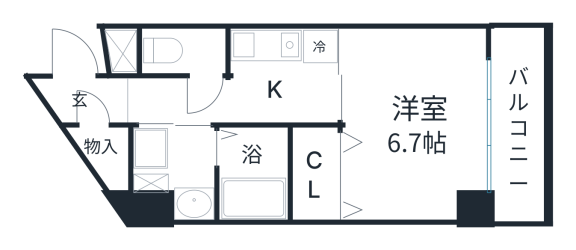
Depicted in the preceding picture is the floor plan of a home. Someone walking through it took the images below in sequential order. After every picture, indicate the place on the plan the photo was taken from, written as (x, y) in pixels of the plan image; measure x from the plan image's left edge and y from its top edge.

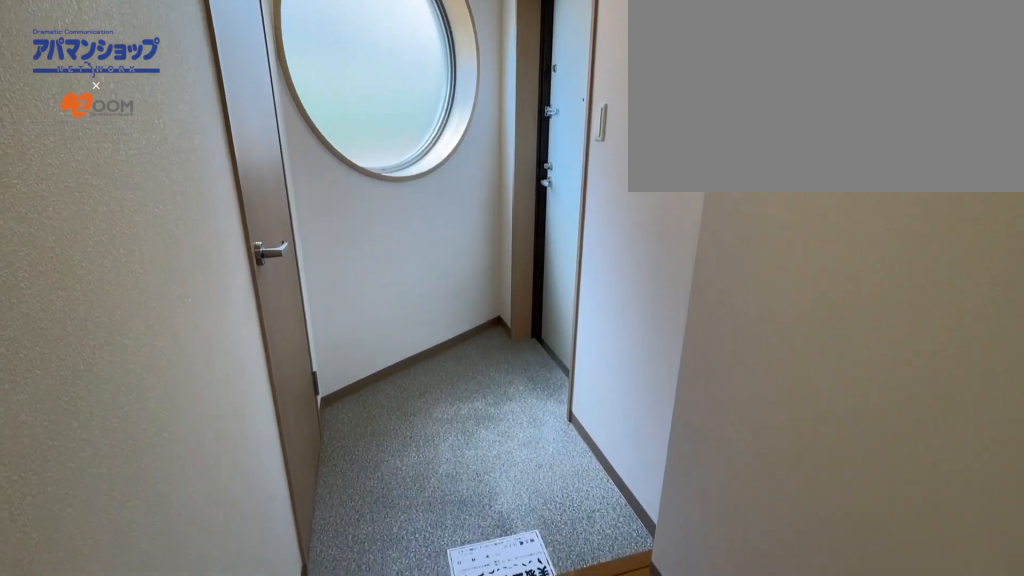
(133, 98)
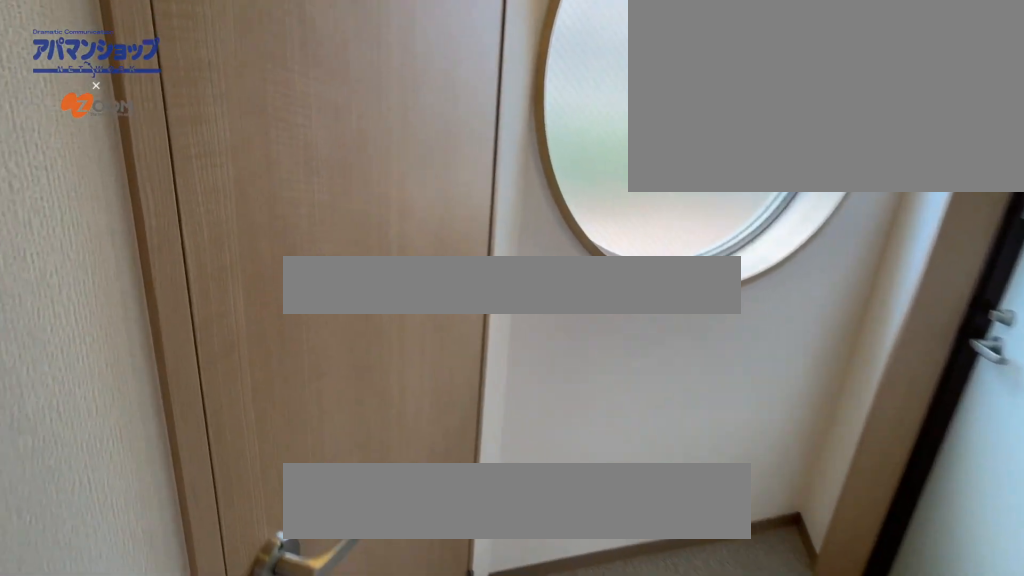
(133, 98)
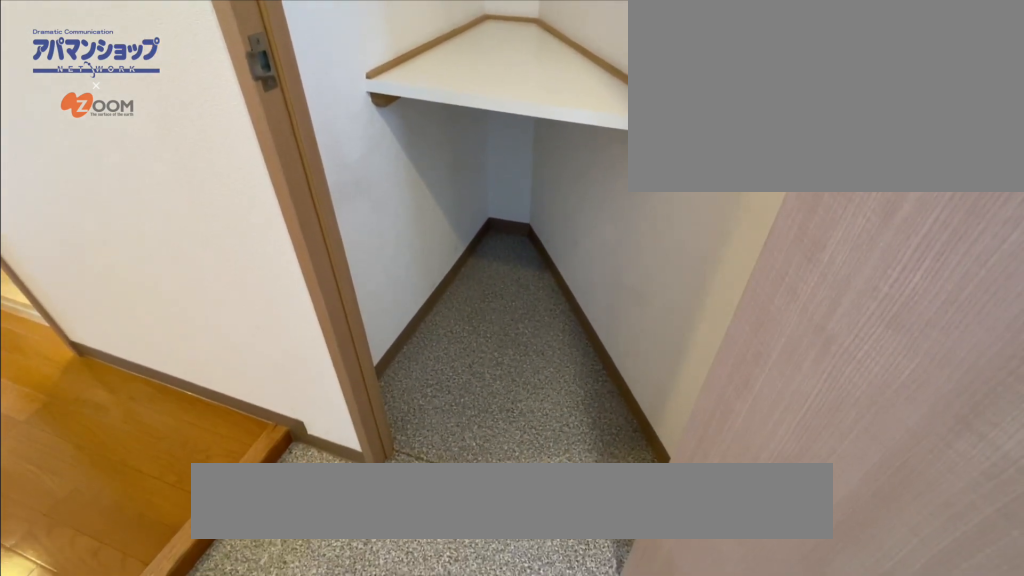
(90, 79)
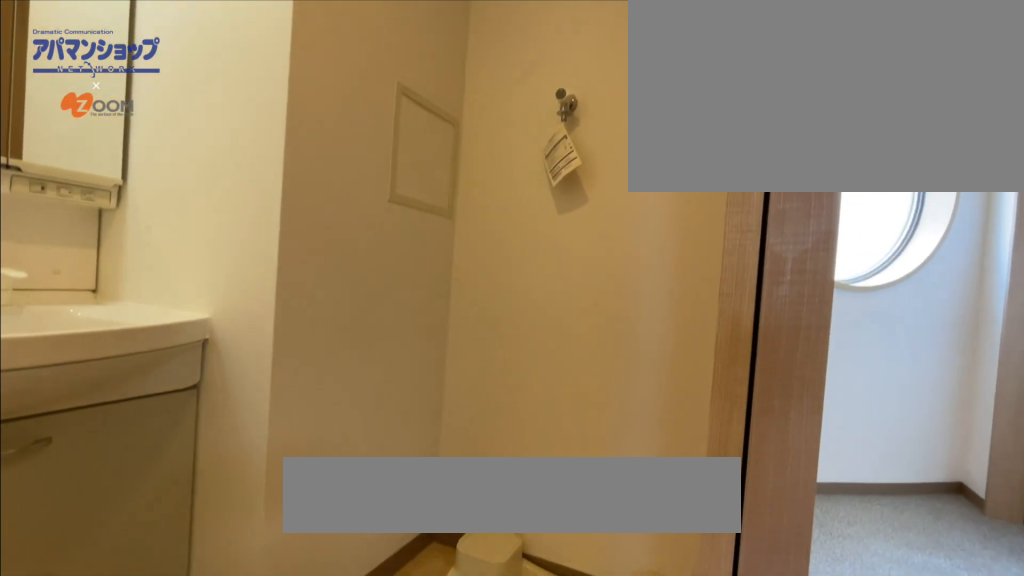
(192, 100)
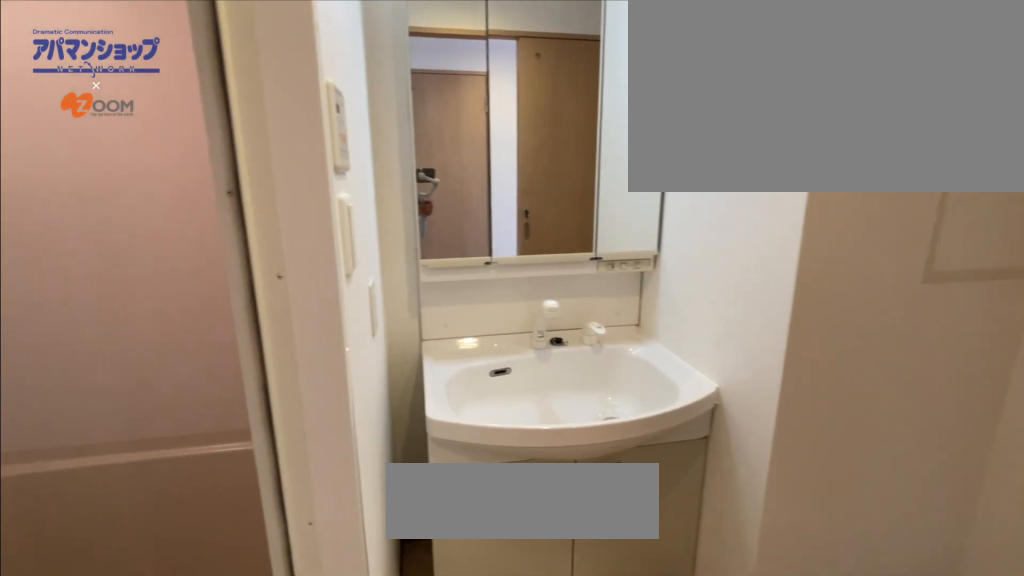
(192, 100)
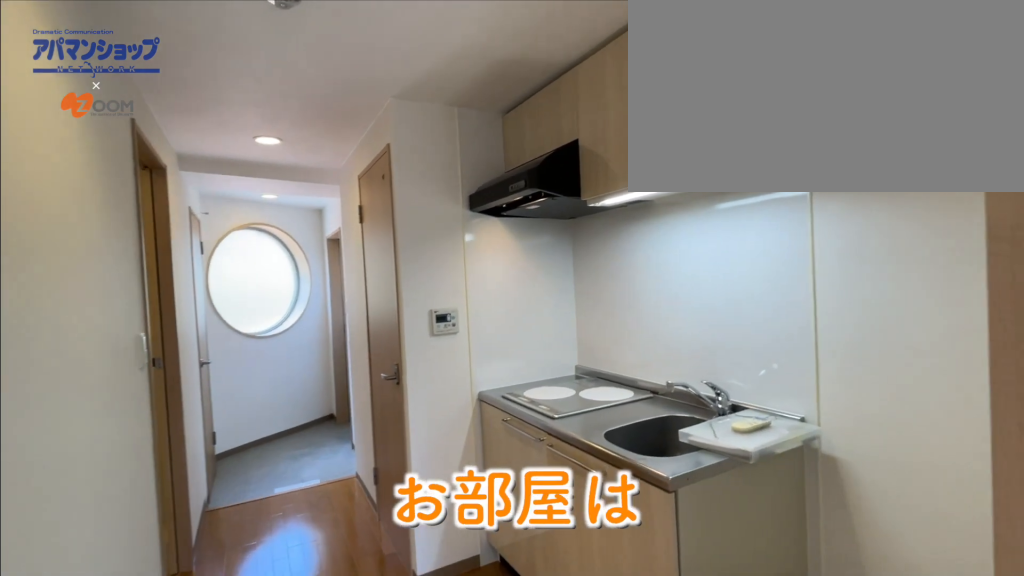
(359, 104)
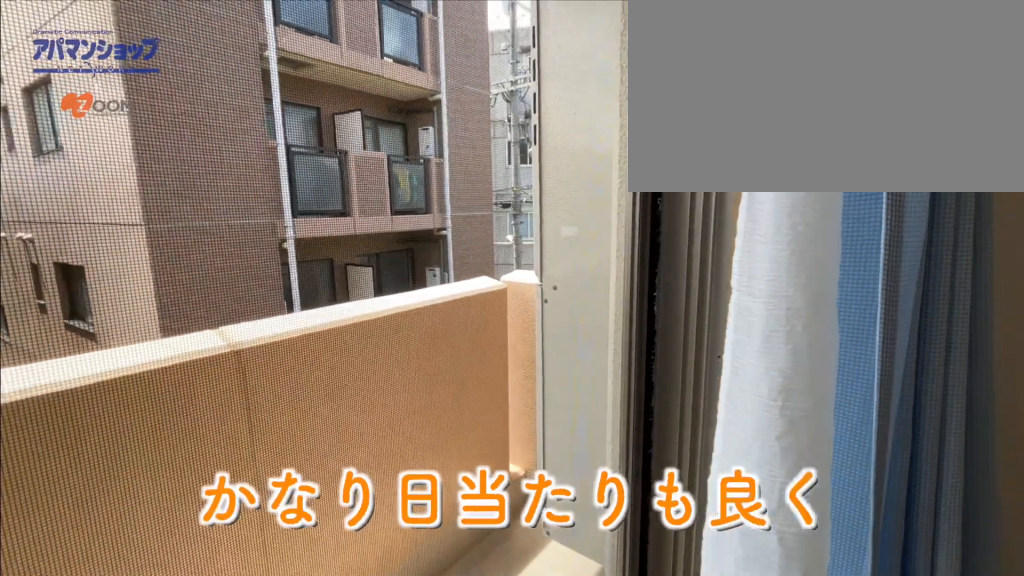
(474, 136)
